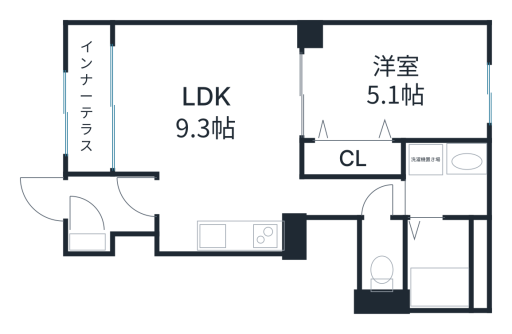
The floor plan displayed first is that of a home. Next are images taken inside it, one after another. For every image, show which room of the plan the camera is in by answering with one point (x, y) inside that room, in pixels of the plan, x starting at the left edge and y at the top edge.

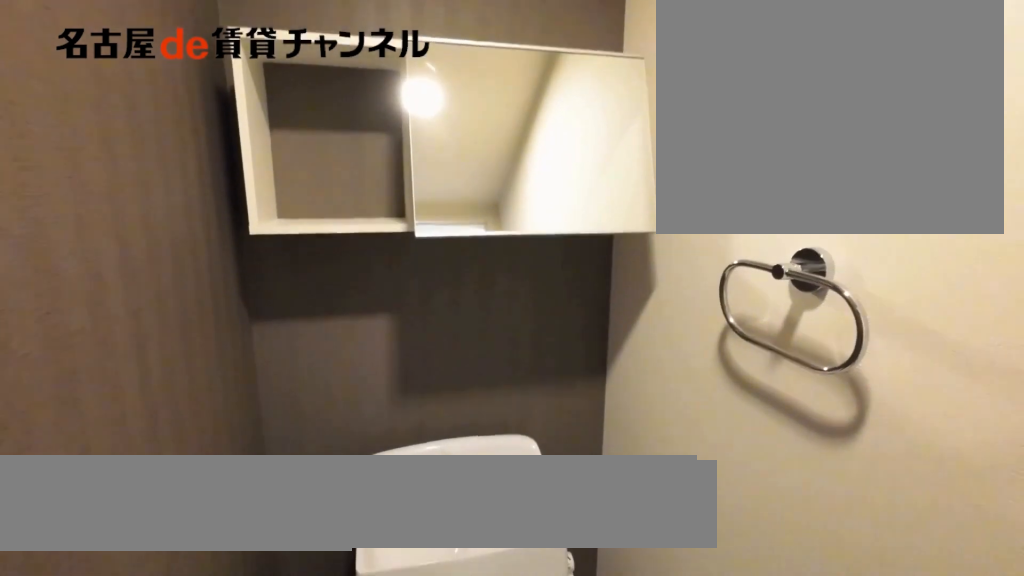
(381, 256)
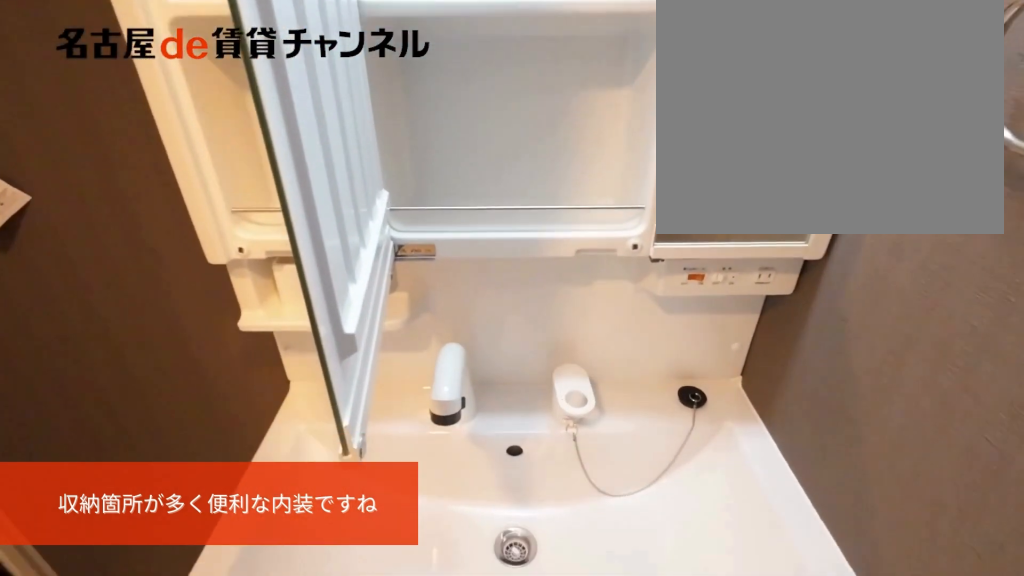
(445, 178)
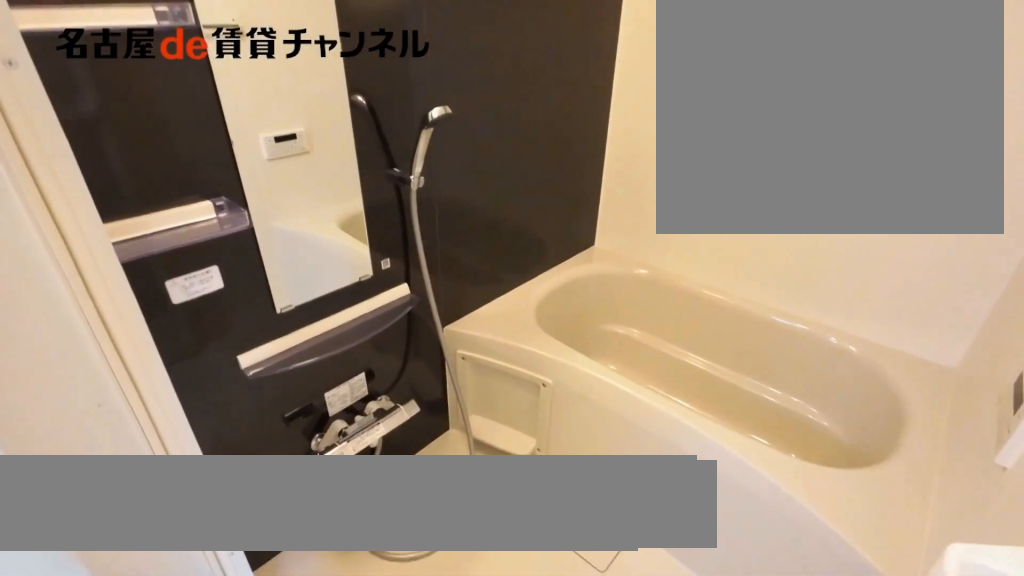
(445, 262)
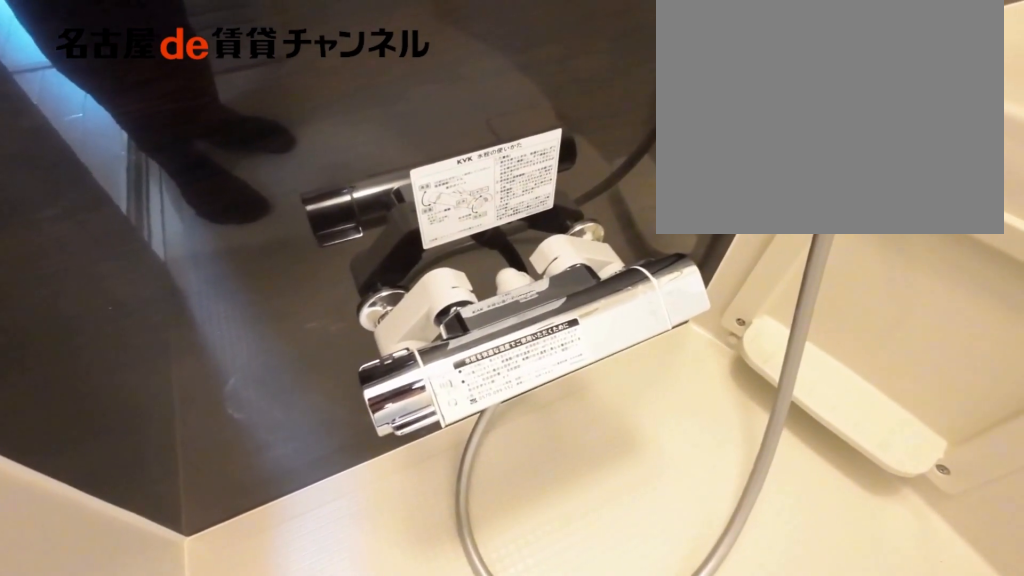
(445, 262)
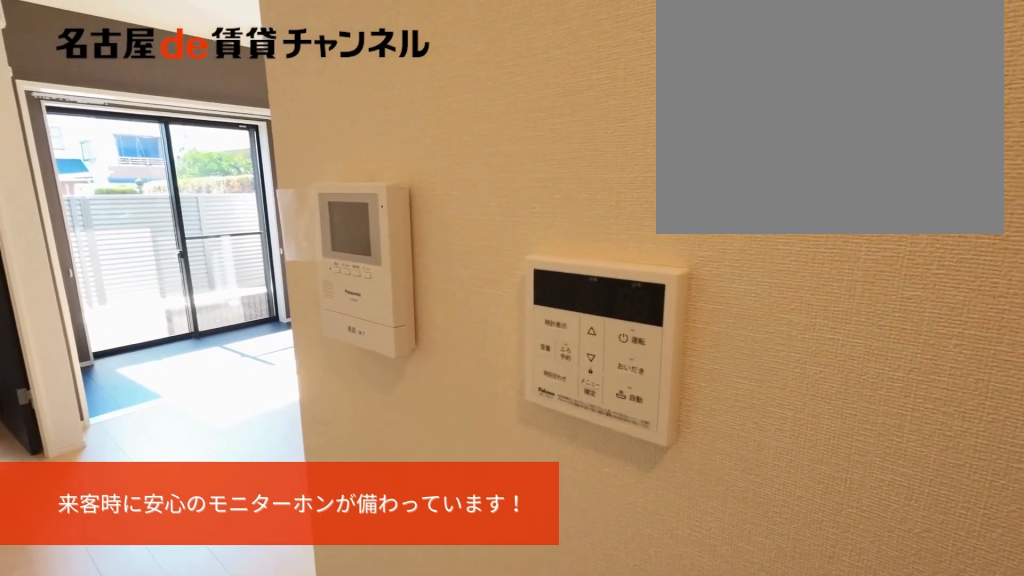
(213, 133)
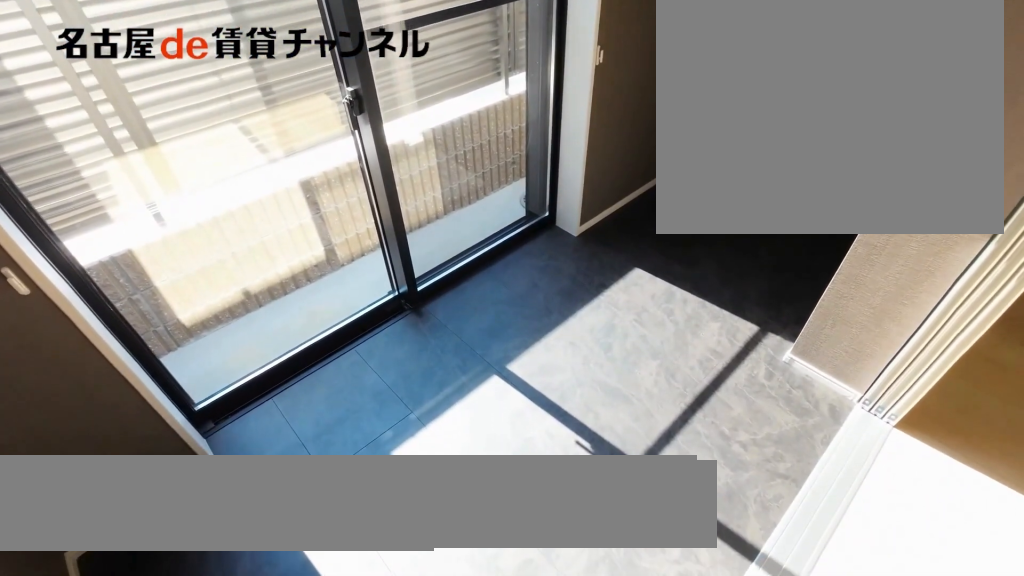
(88, 99)
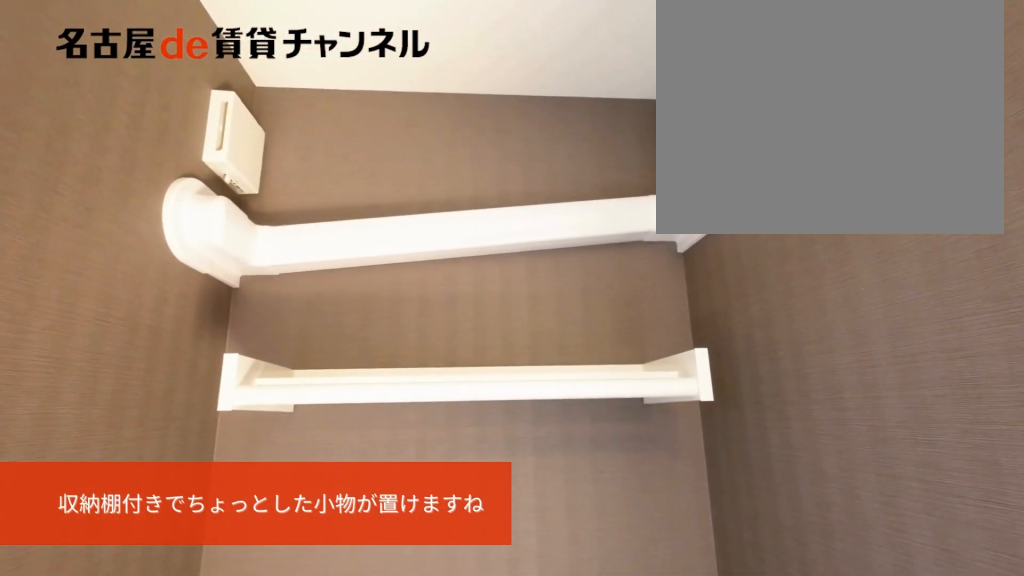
(88, 99)
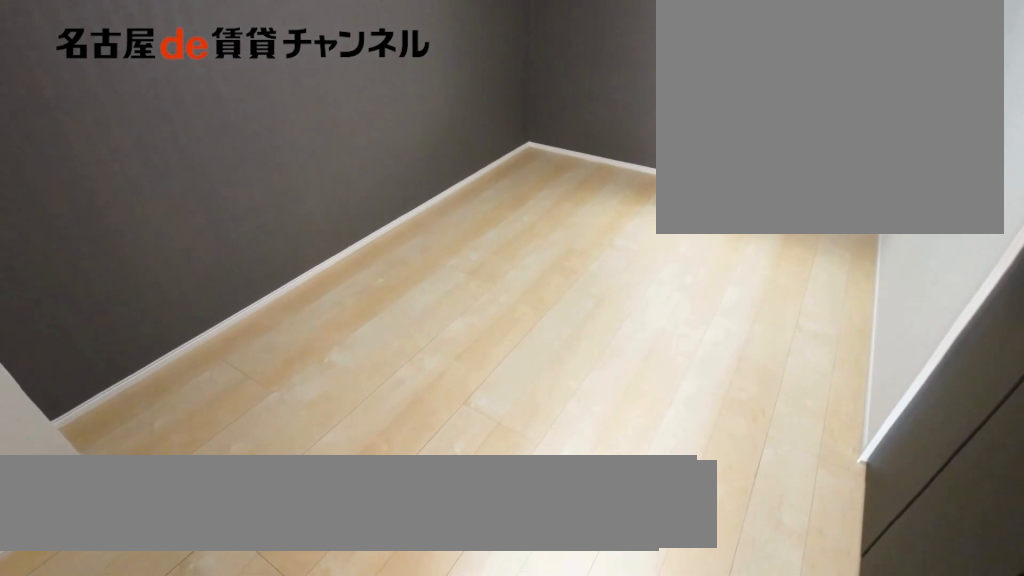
(392, 82)
